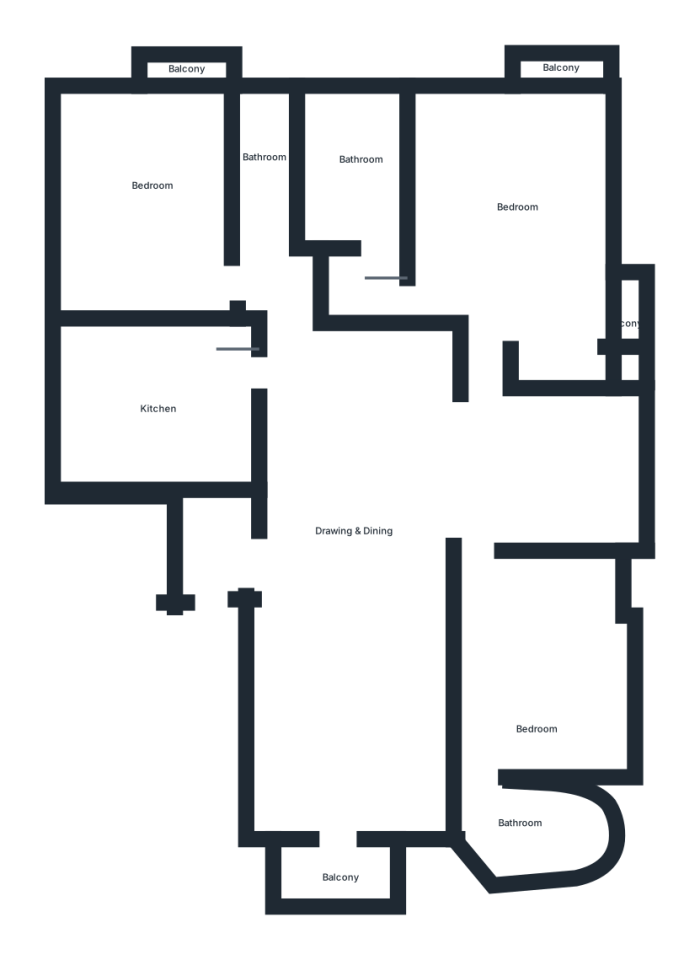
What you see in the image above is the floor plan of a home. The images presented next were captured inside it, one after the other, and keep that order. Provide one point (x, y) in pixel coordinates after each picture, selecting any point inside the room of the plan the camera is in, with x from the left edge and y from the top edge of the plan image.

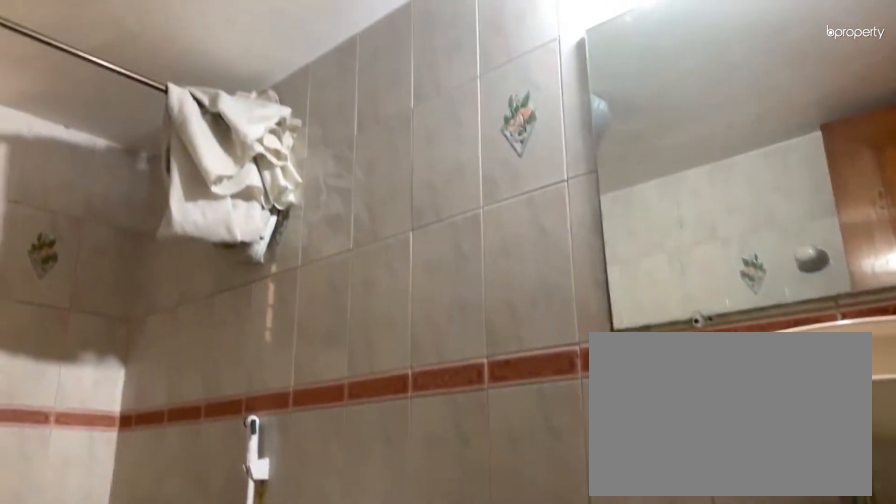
(272, 163)
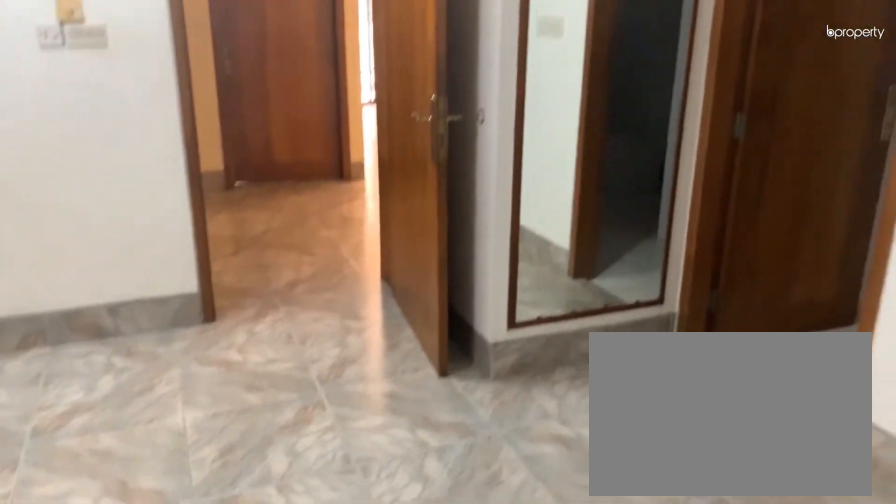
(518, 209)
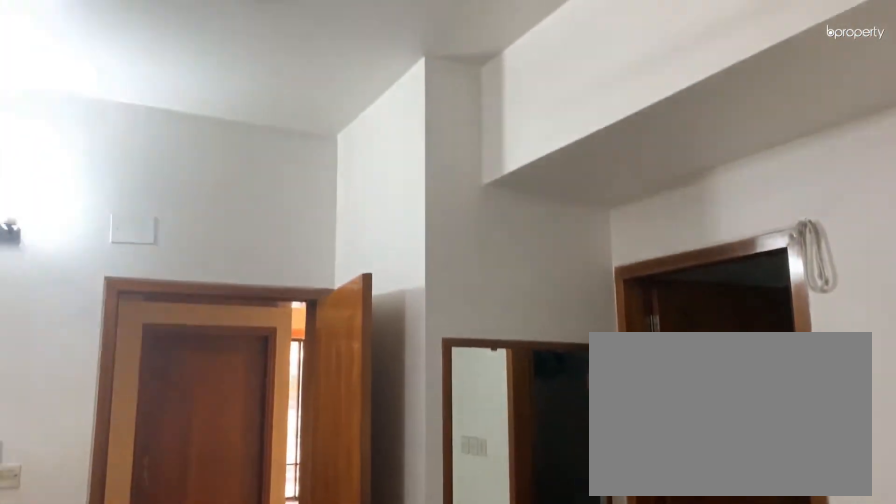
(518, 209)
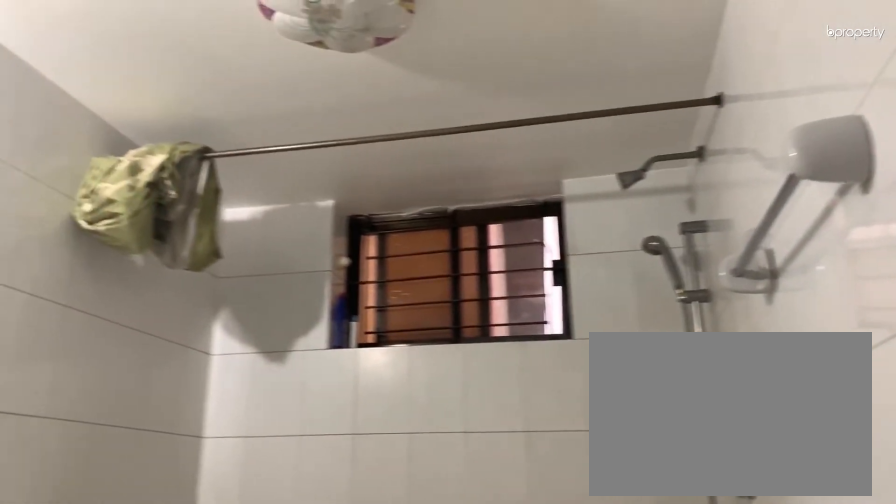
(357, 169)
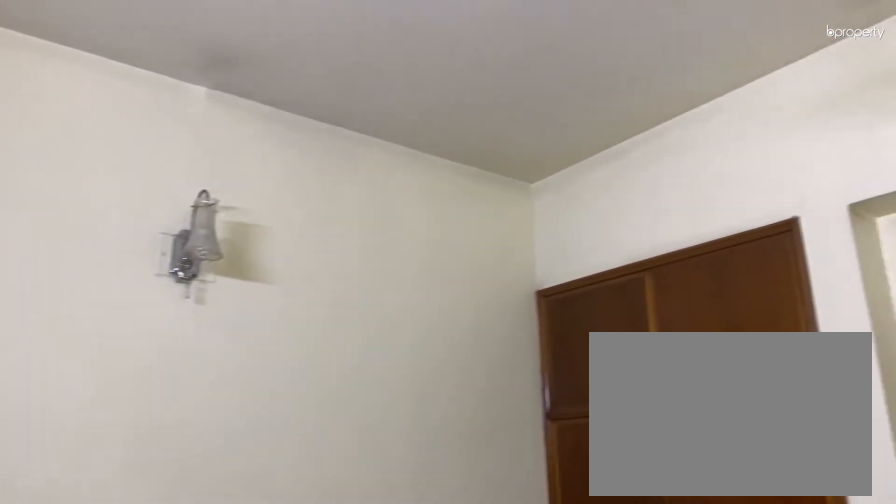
(538, 682)
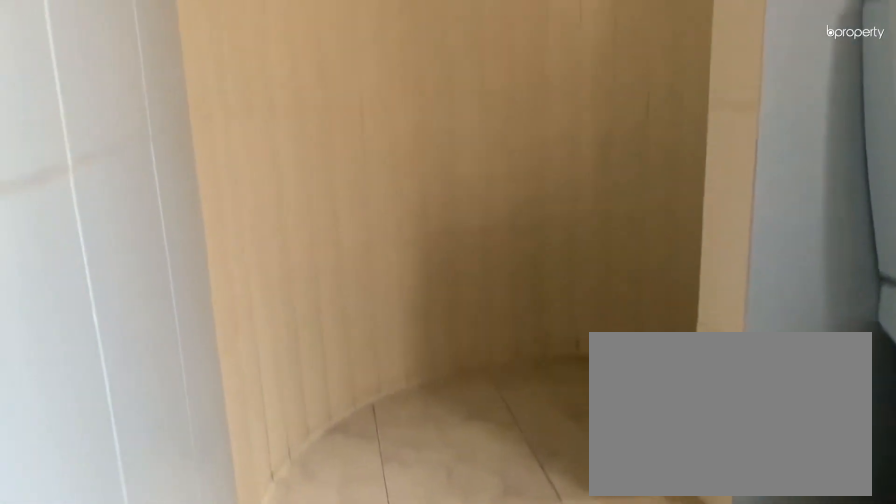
(538, 832)
